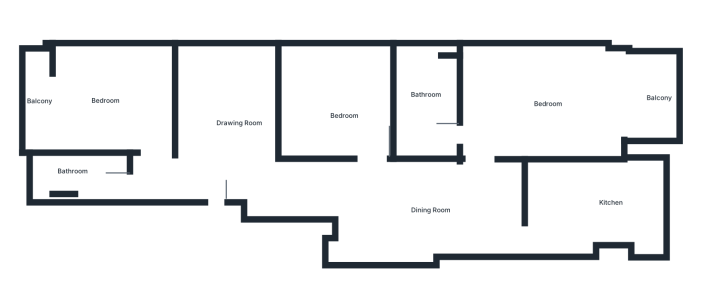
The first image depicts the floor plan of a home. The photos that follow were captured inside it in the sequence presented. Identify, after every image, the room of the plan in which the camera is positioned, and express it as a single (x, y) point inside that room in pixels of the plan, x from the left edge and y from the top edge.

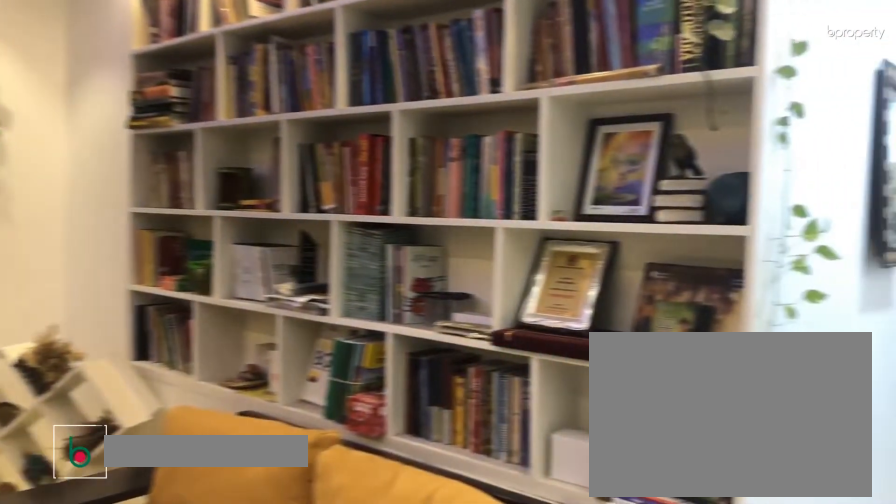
(225, 123)
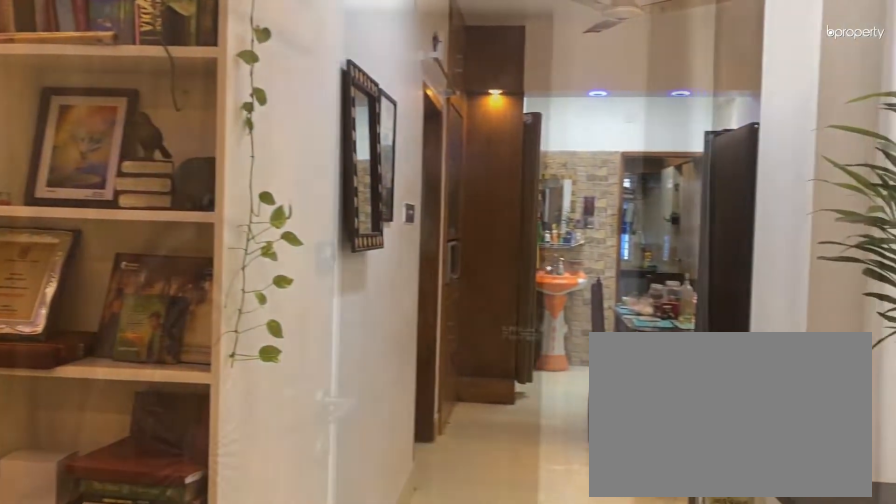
(225, 123)
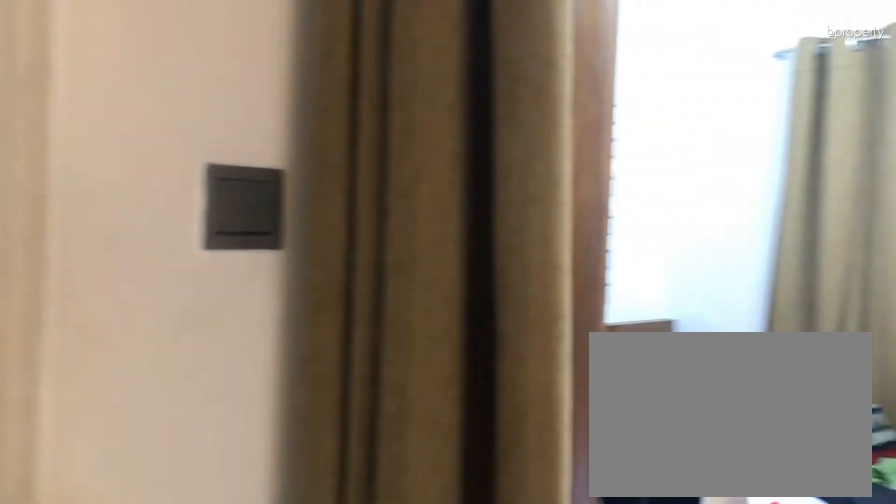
(155, 172)
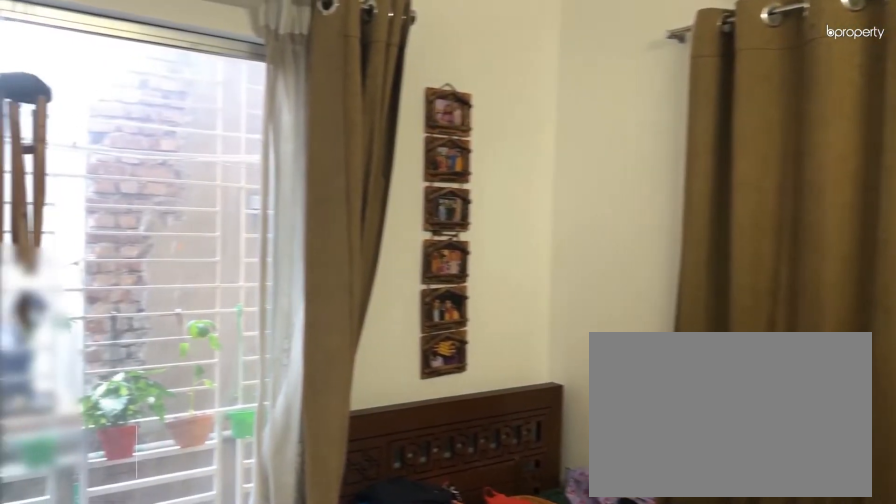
(99, 103)
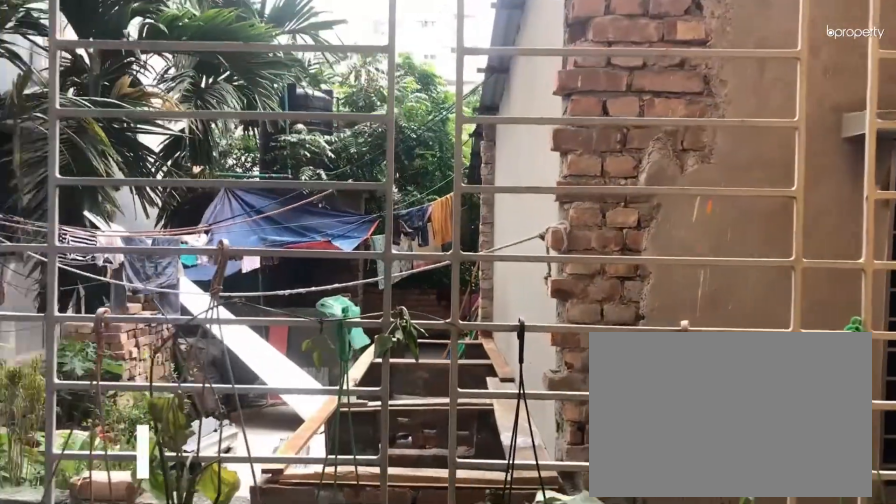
(36, 95)
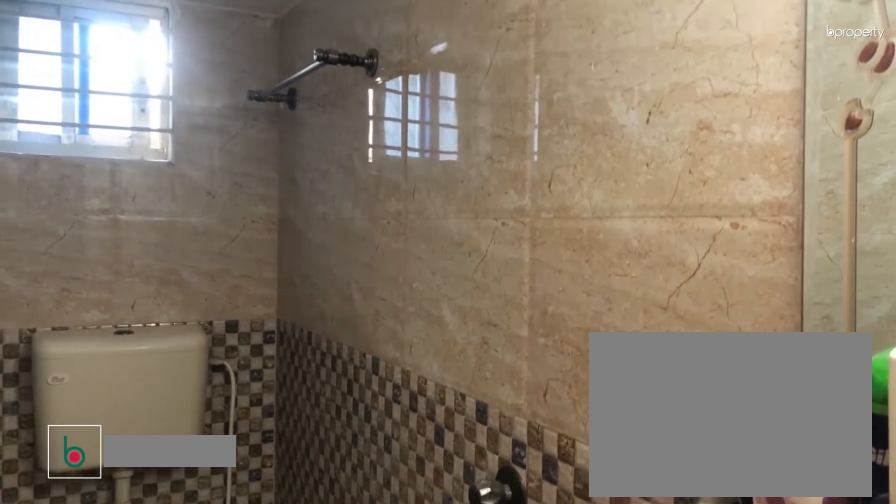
(85, 176)
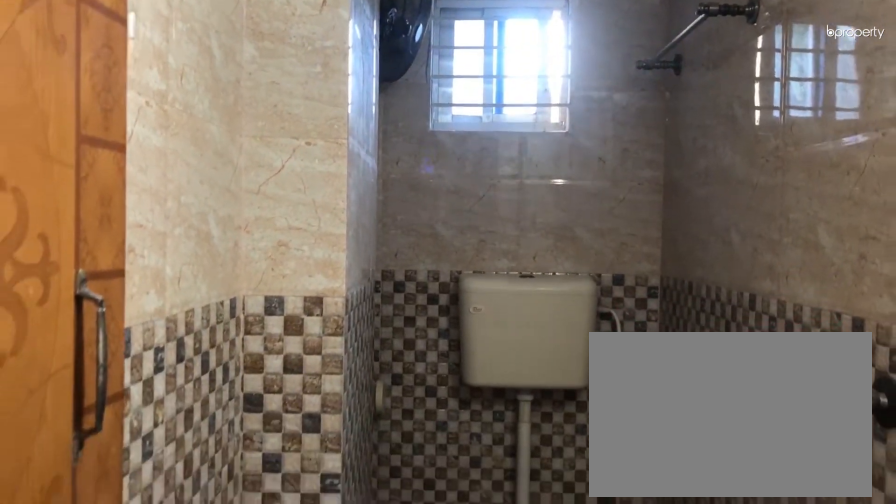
(85, 176)
